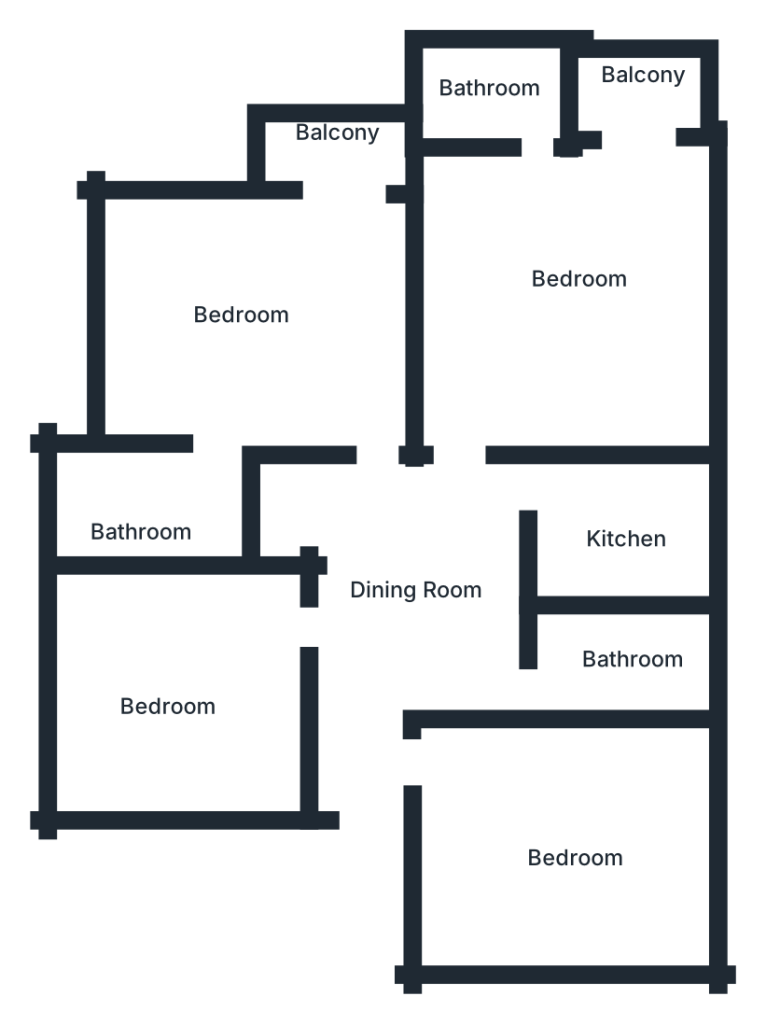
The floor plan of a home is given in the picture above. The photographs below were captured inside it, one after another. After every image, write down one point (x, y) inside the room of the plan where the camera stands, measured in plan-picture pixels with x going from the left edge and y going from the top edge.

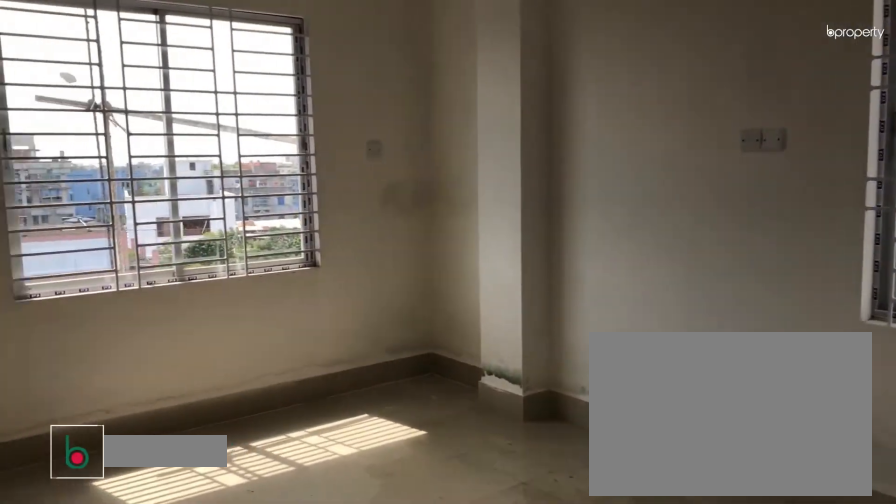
(255, 331)
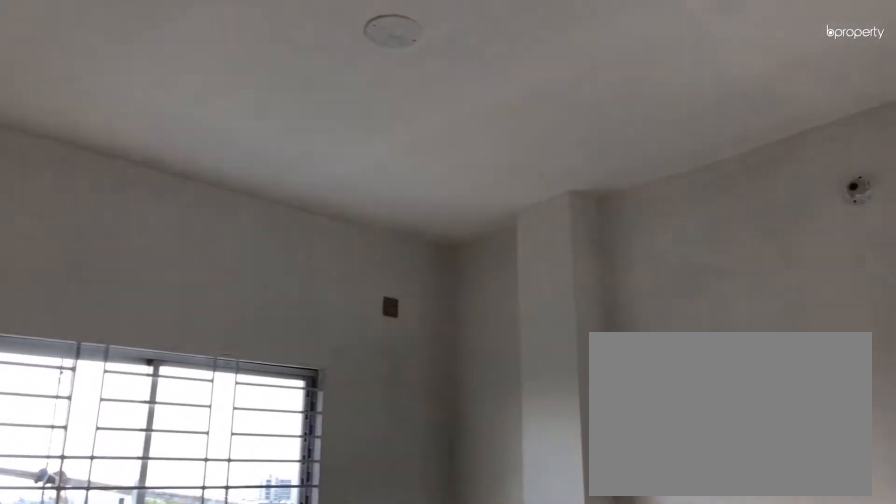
(255, 331)
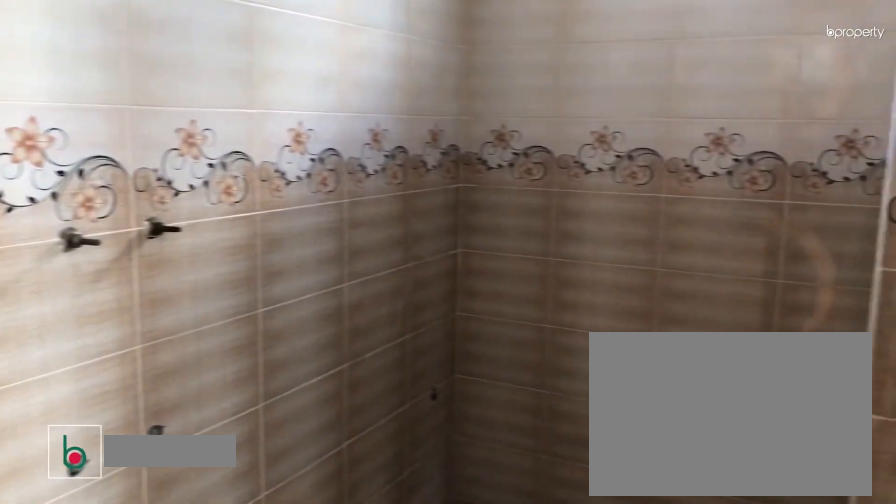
(155, 508)
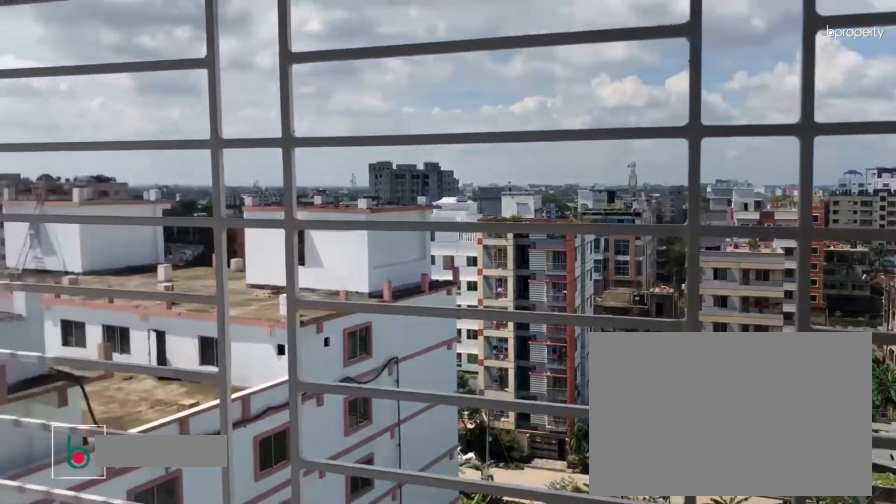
(326, 154)
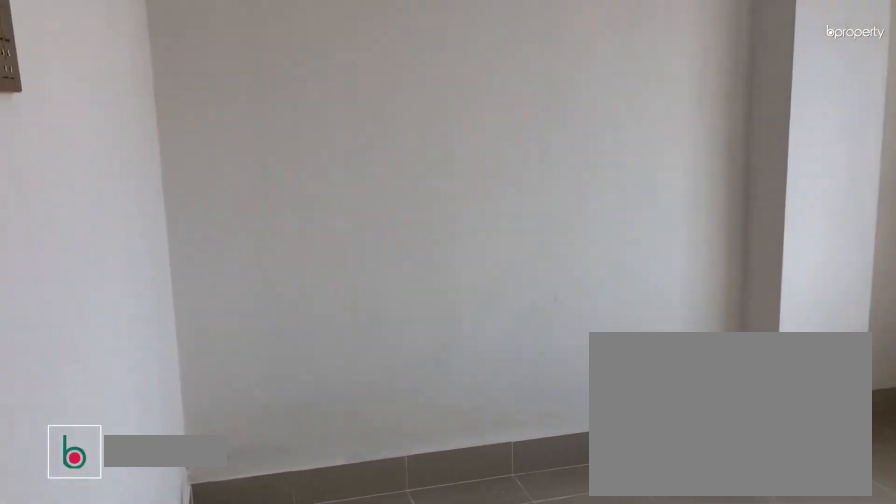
(173, 695)
